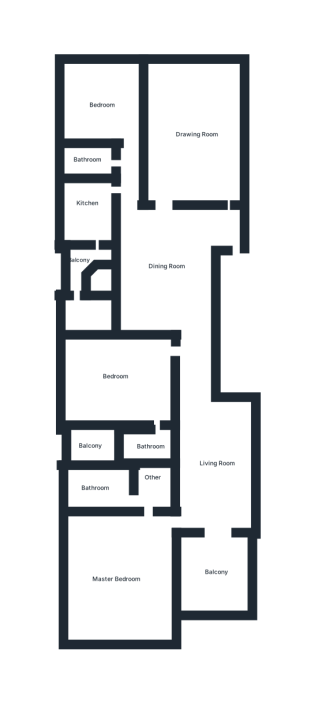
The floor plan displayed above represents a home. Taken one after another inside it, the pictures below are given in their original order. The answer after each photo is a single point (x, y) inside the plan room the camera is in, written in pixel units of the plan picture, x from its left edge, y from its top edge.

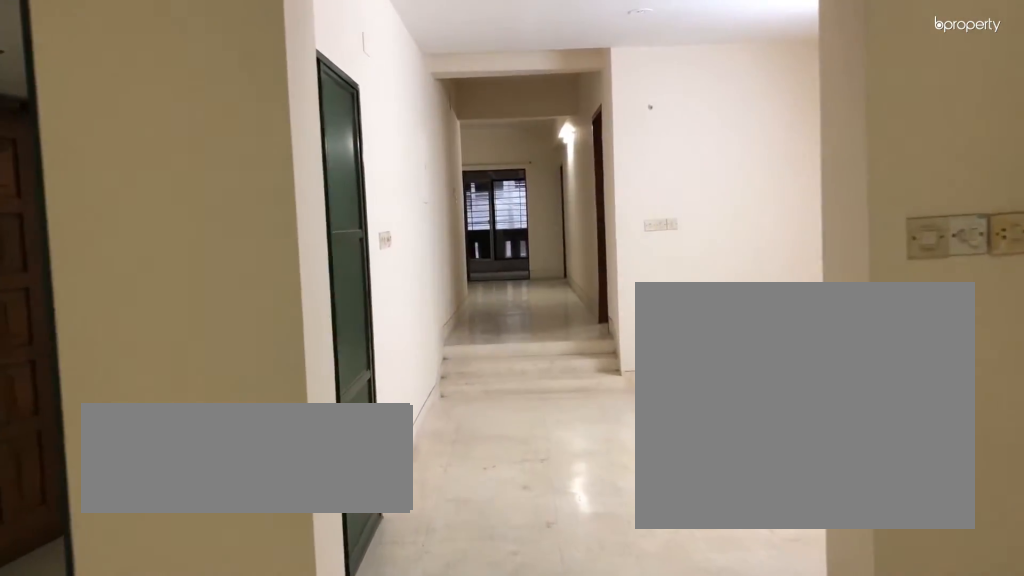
(166, 260)
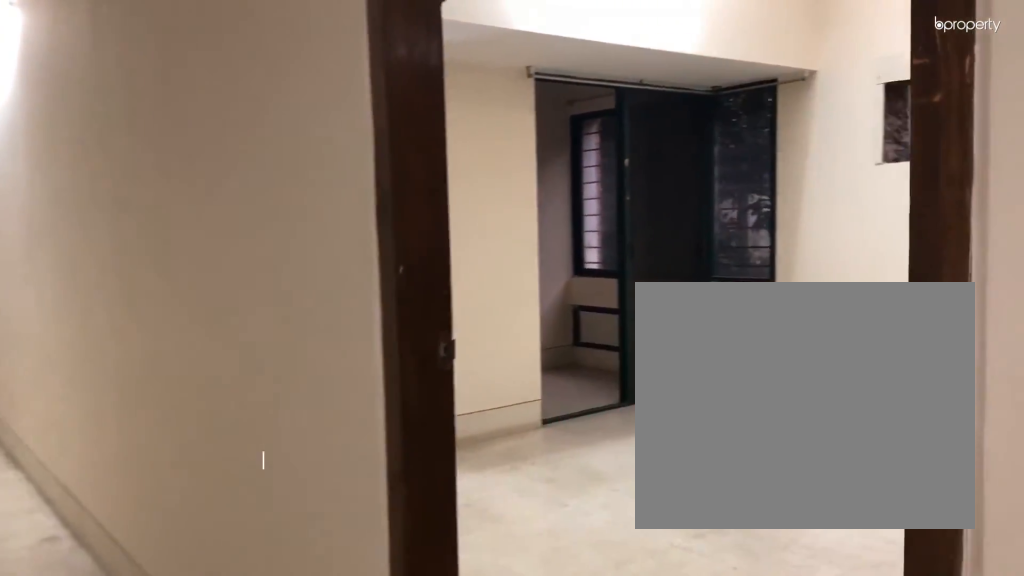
(119, 372)
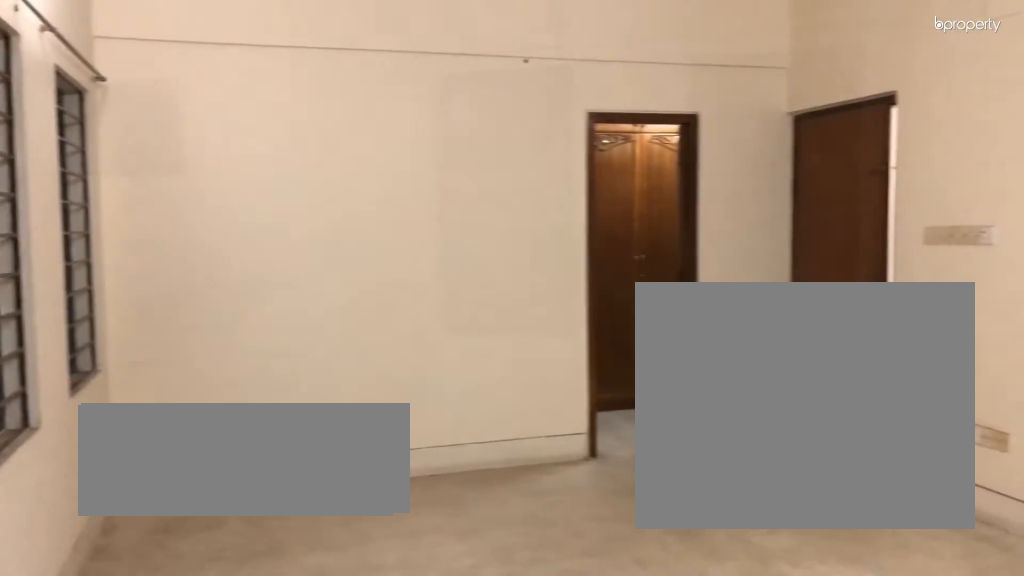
(119, 573)
